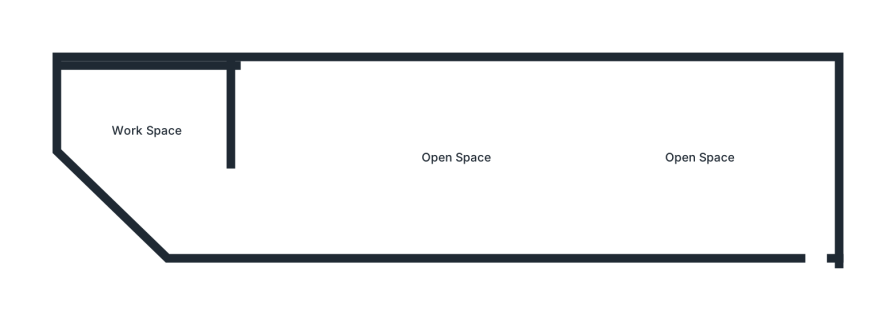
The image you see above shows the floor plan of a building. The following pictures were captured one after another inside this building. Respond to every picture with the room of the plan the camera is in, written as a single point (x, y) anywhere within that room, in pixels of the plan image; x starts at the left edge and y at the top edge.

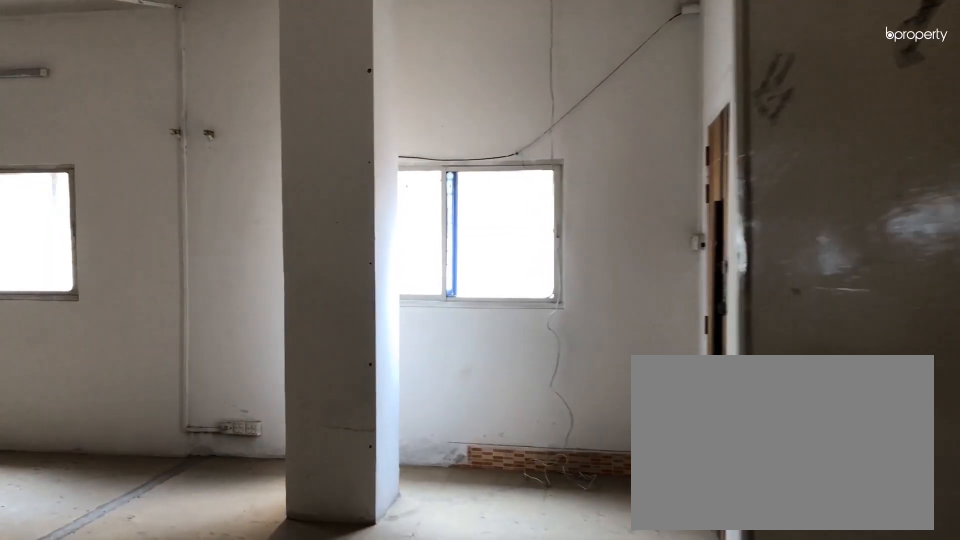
(816, 220)
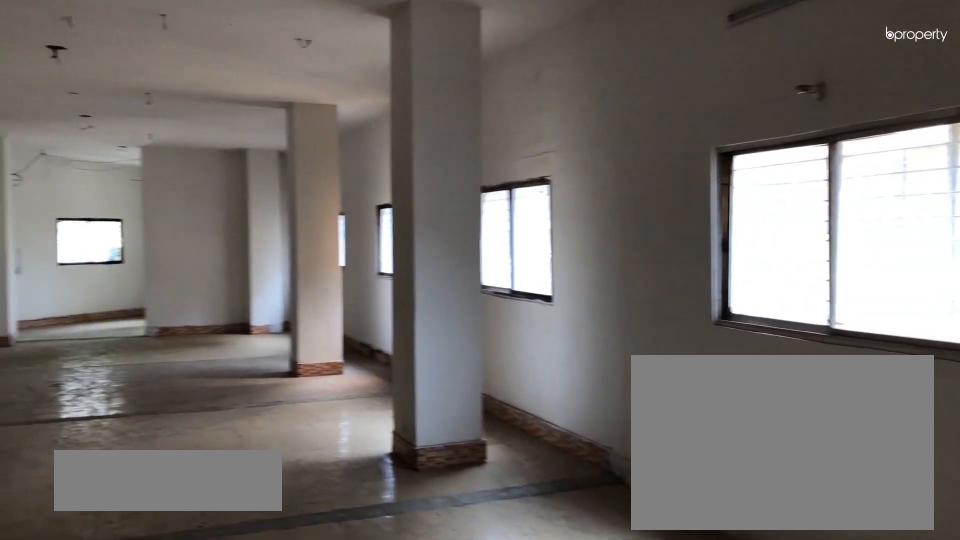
(699, 160)
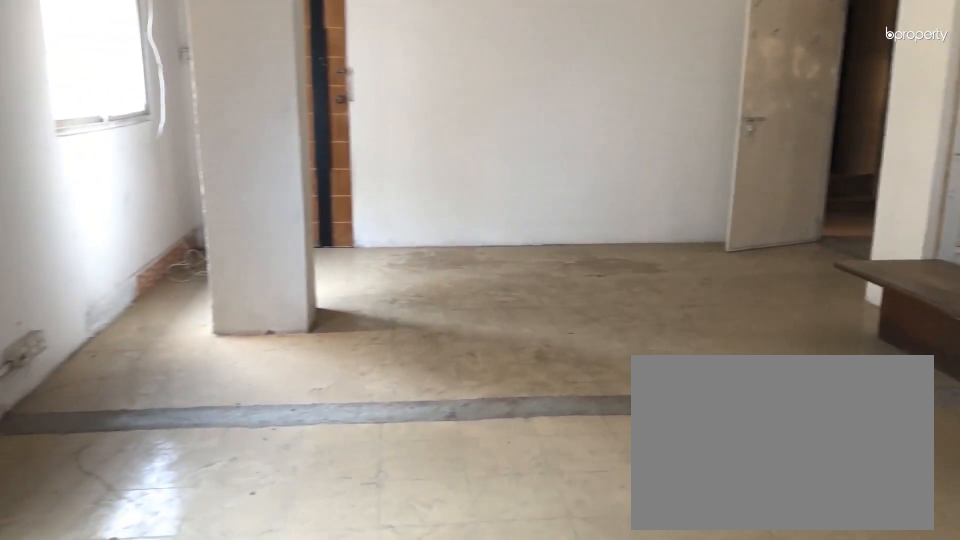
(700, 160)
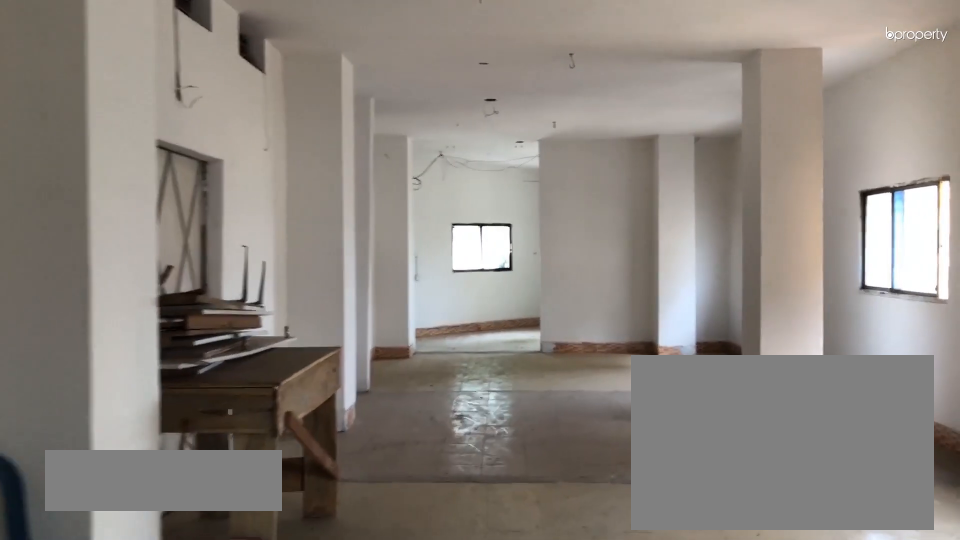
(454, 160)
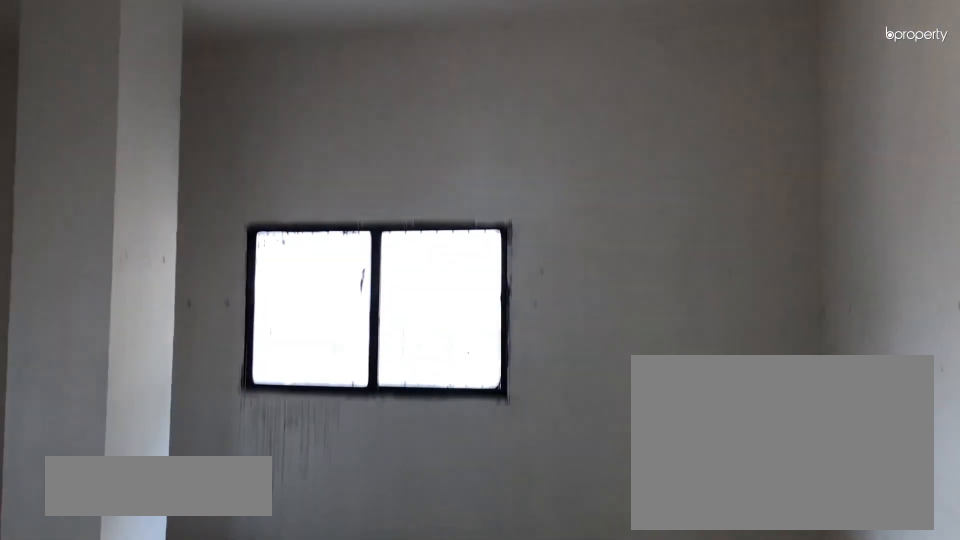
(147, 132)
